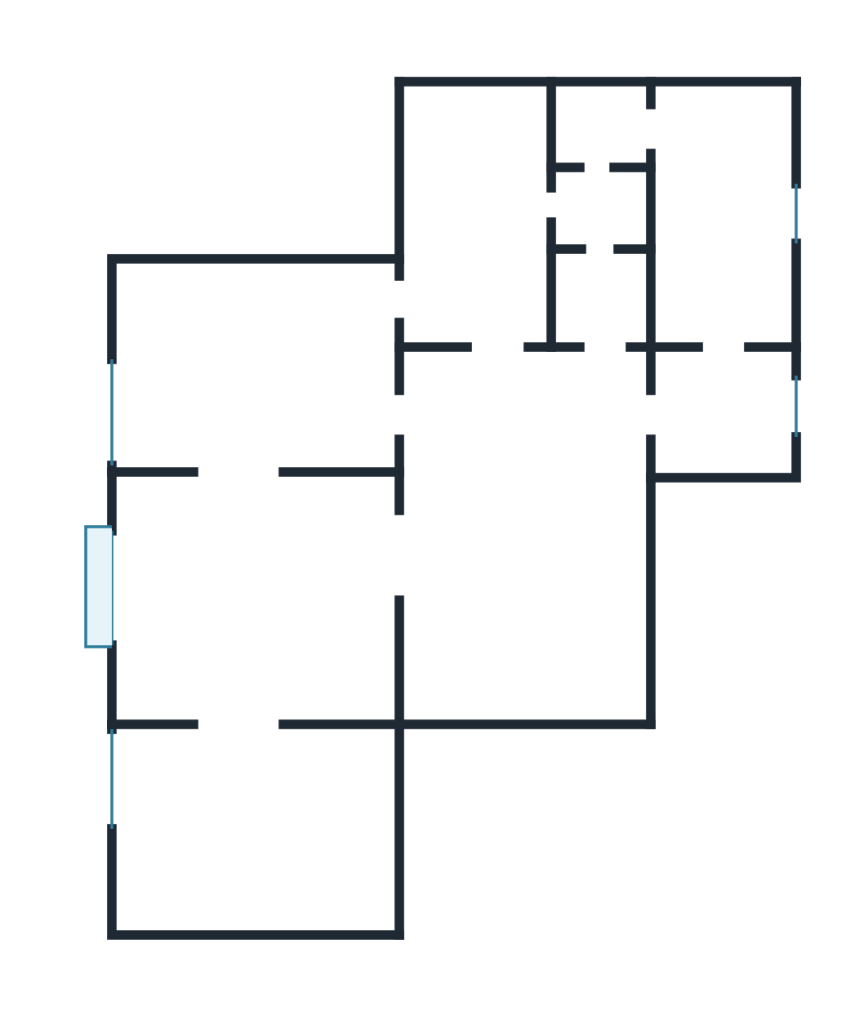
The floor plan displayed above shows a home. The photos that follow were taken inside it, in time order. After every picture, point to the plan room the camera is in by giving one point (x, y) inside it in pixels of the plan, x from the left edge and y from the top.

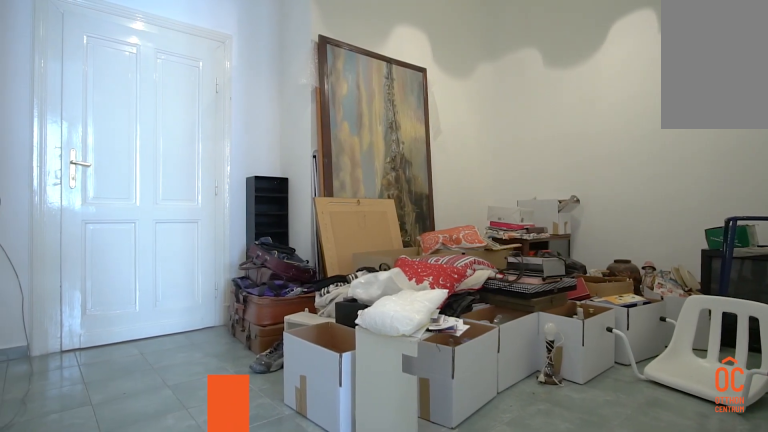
(526, 538)
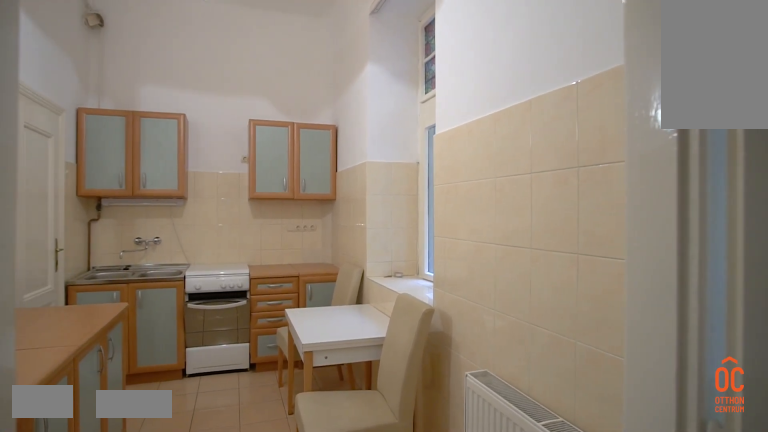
(721, 205)
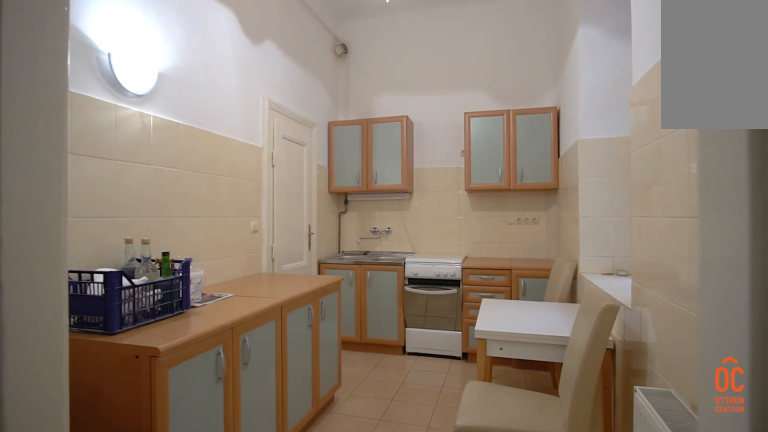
(720, 207)
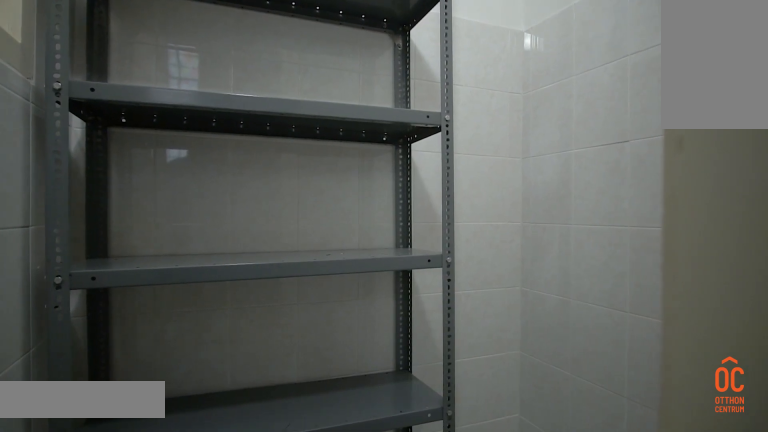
(614, 124)
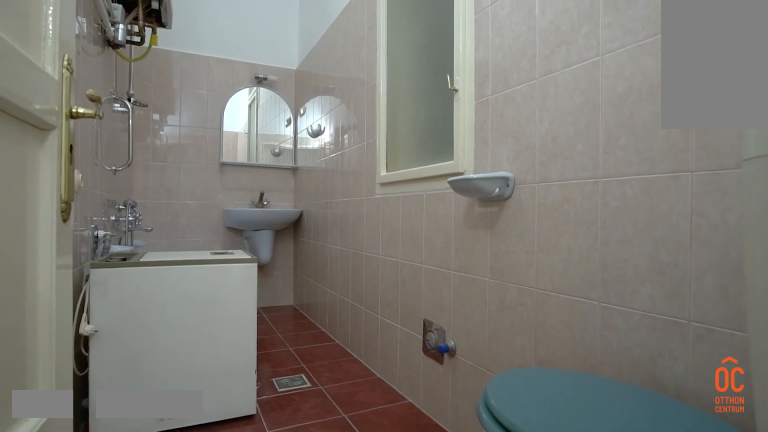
(473, 209)
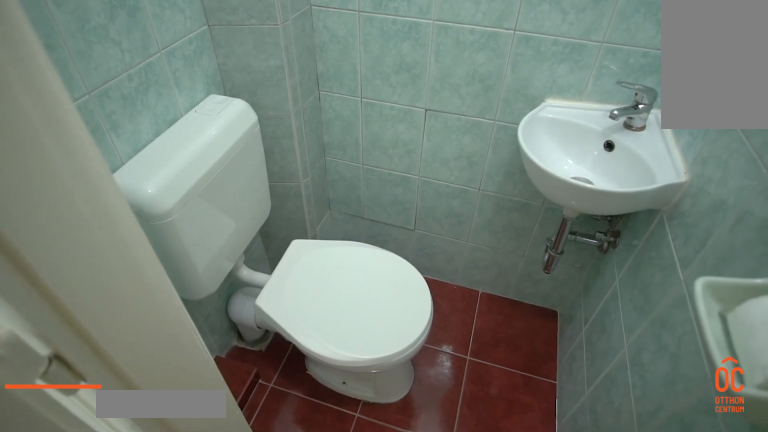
(603, 296)
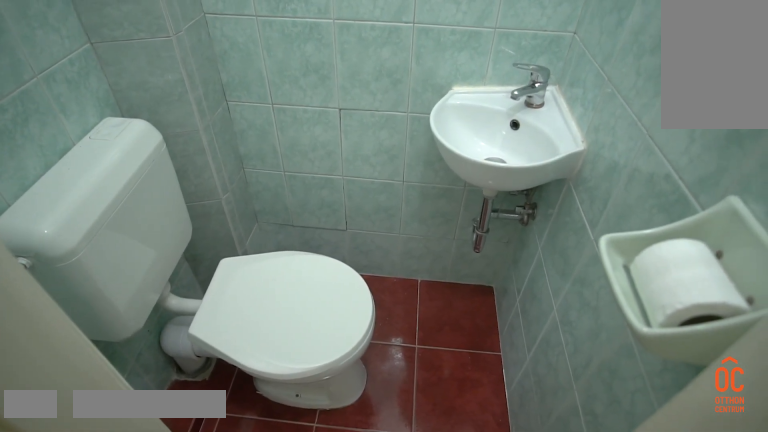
(603, 296)
